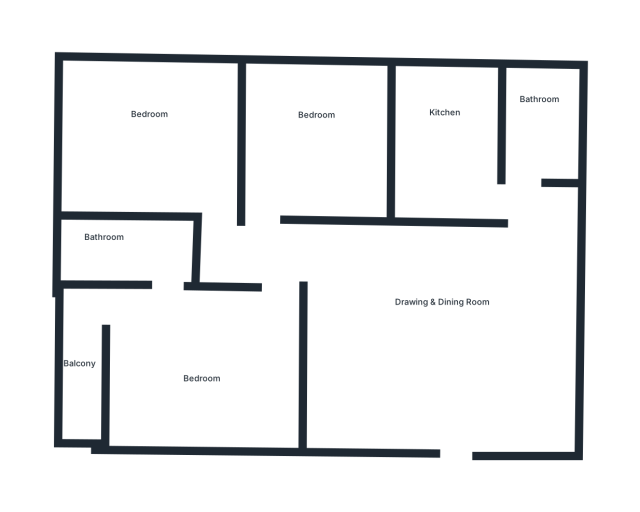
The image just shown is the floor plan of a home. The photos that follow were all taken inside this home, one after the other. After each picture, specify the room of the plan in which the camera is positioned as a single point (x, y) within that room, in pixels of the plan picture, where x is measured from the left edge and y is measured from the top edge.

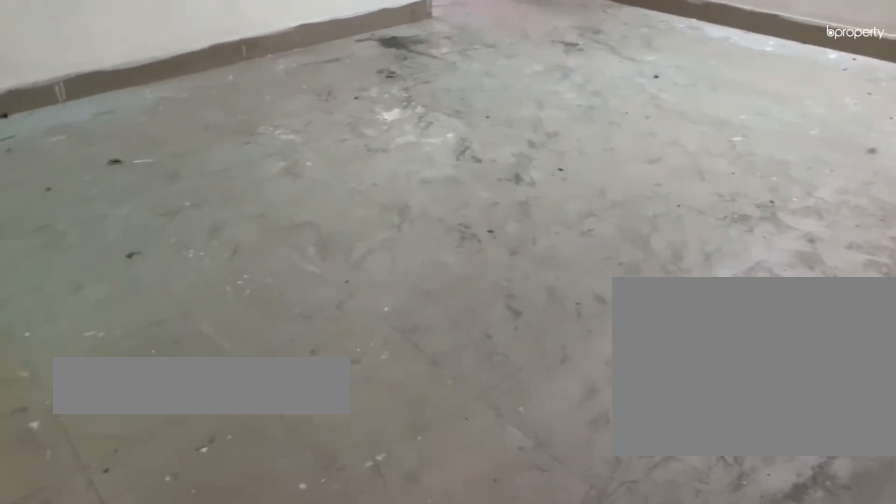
(432, 337)
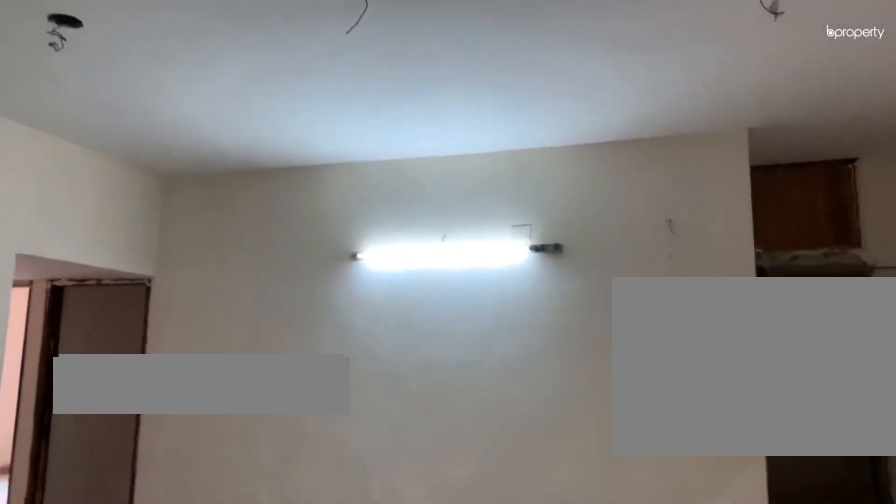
(432, 337)
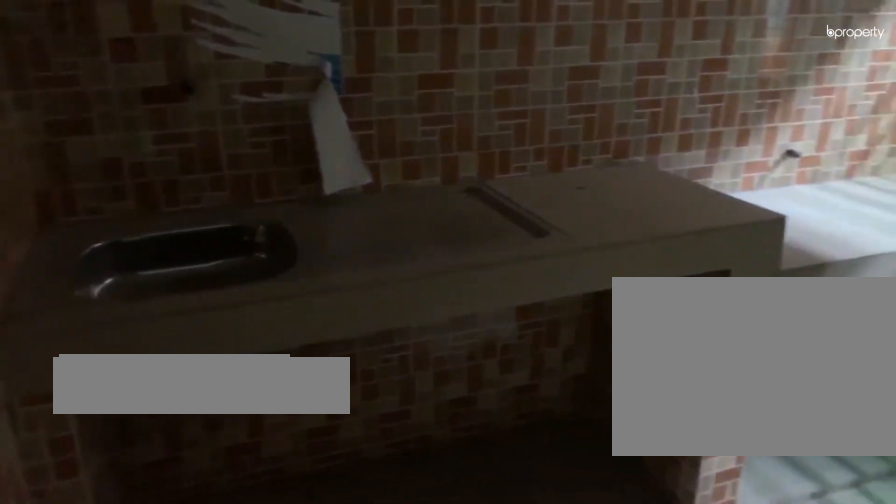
(446, 146)
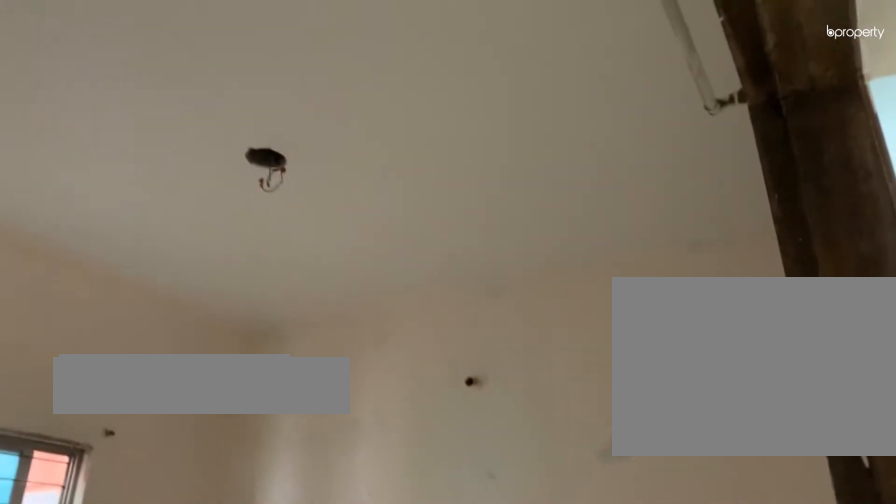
(319, 142)
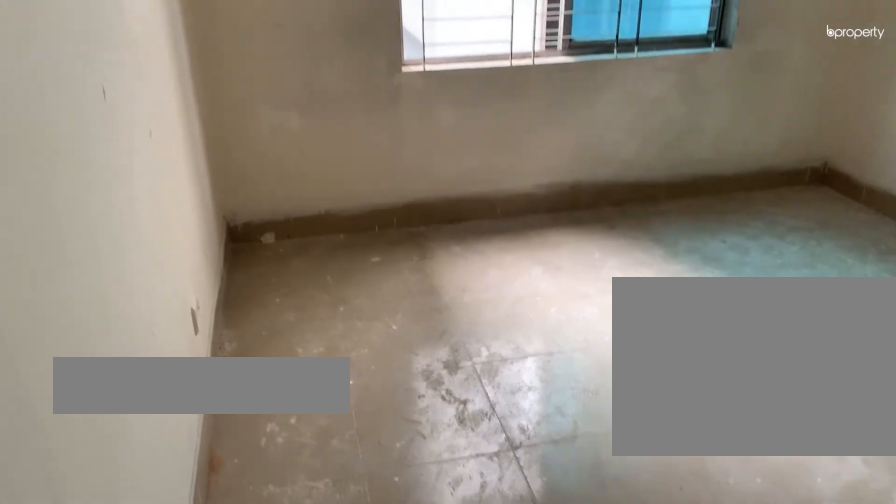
(147, 140)
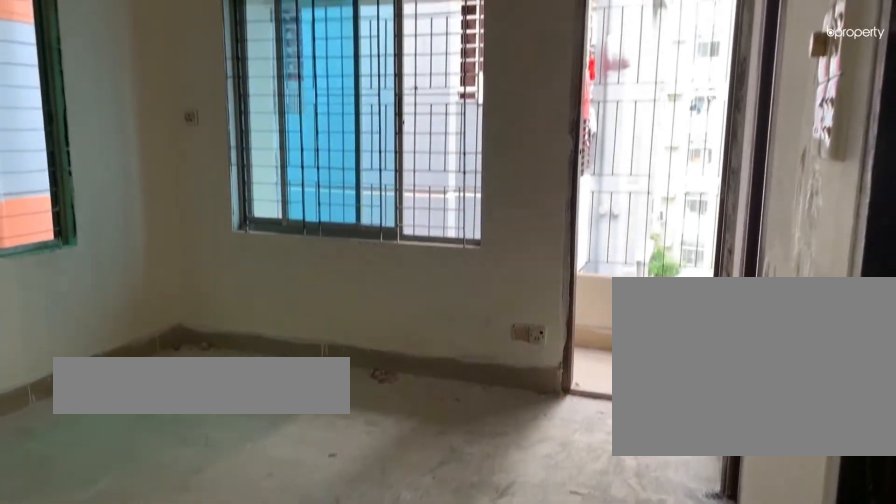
(205, 371)
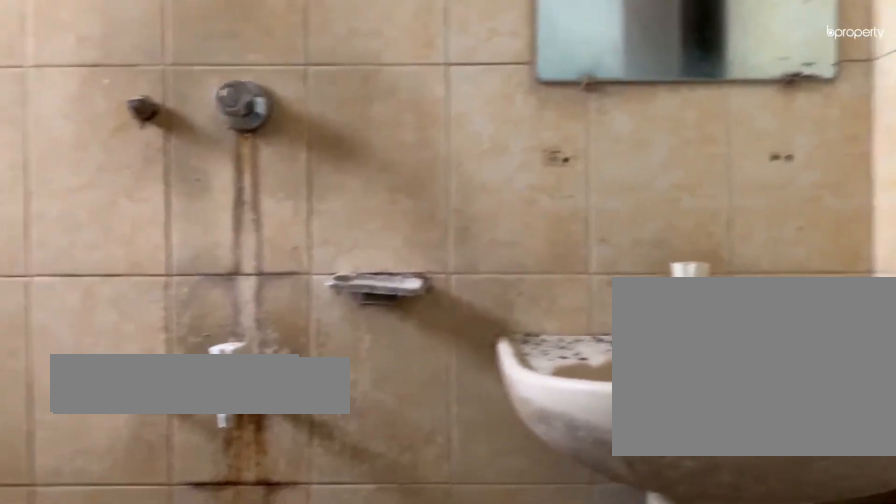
(124, 250)
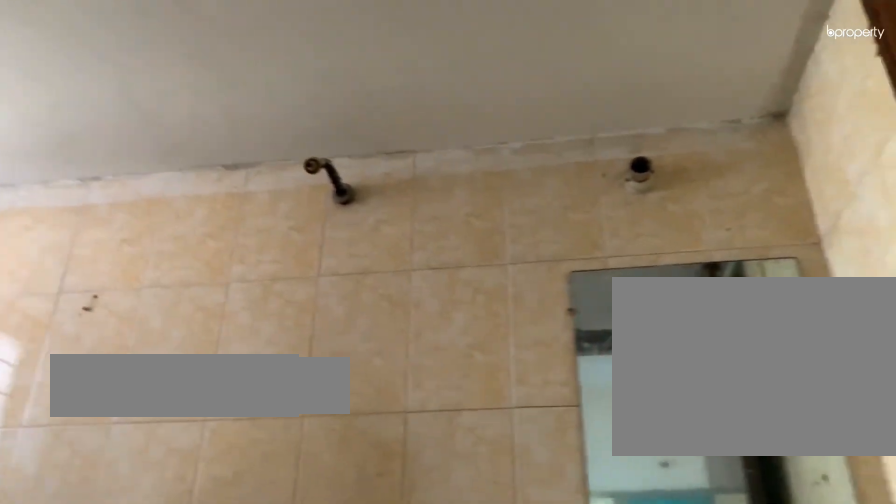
(124, 250)
